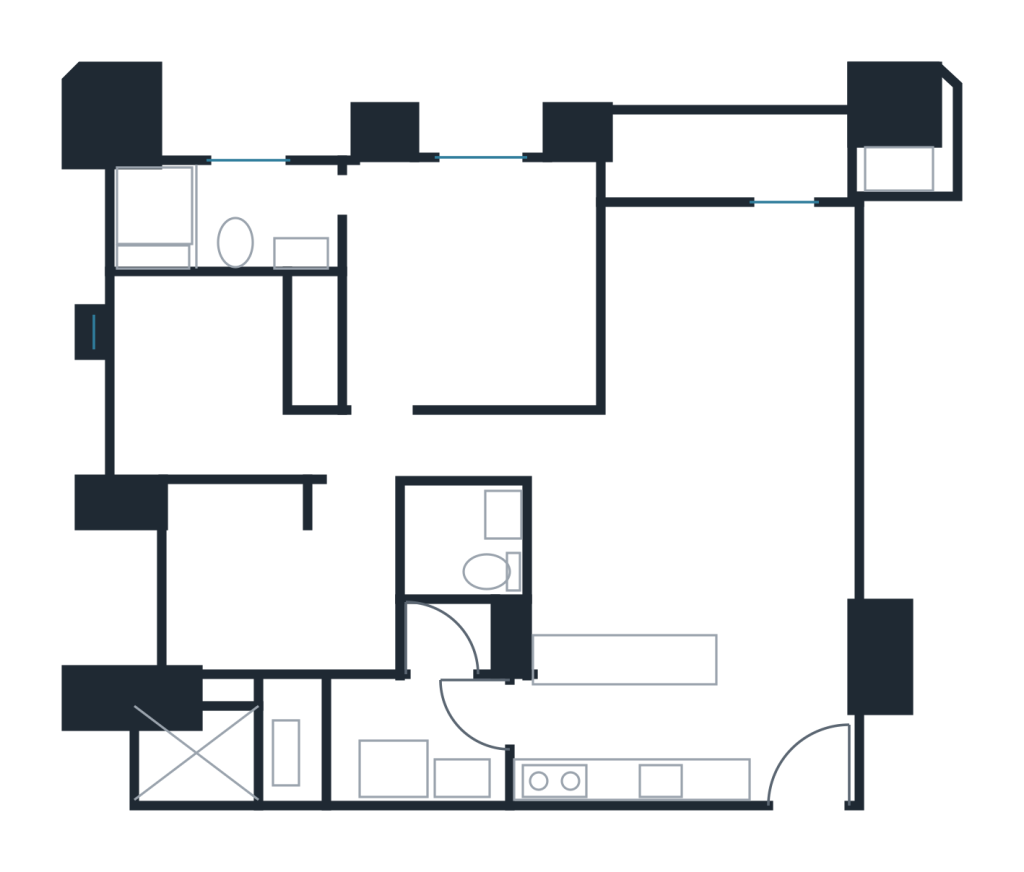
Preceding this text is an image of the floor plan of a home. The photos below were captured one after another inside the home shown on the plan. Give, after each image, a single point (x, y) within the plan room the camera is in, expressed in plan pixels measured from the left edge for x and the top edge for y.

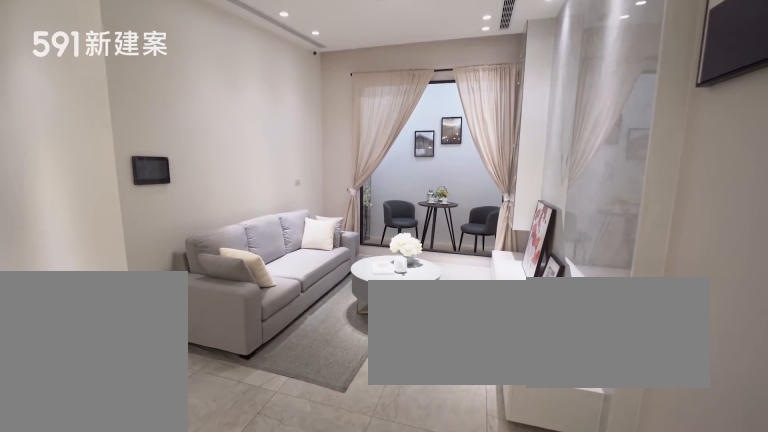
(714, 308)
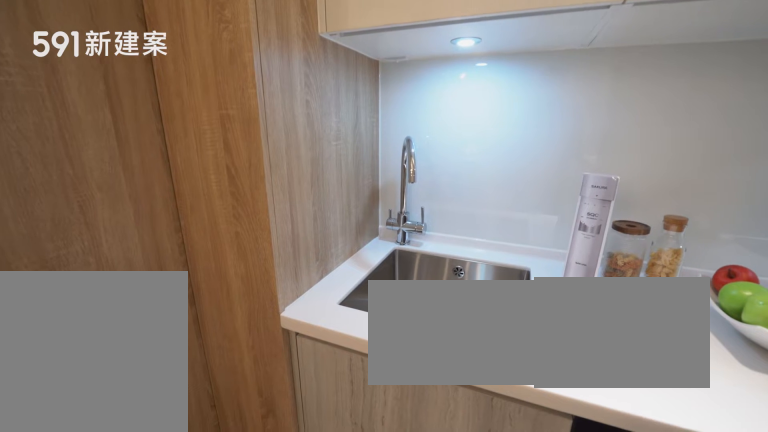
(604, 744)
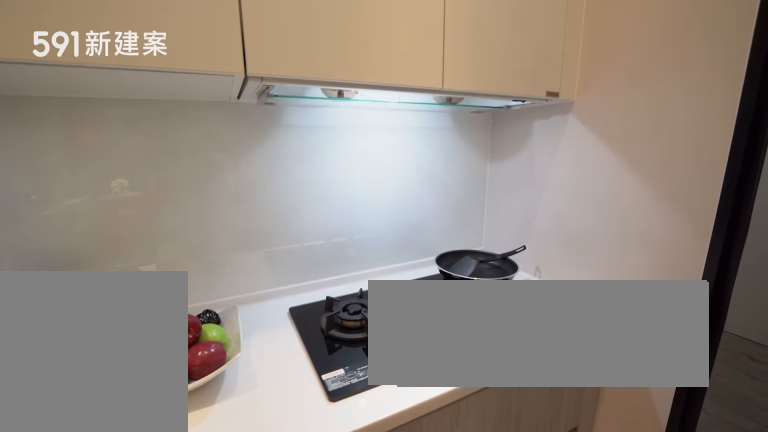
(604, 744)
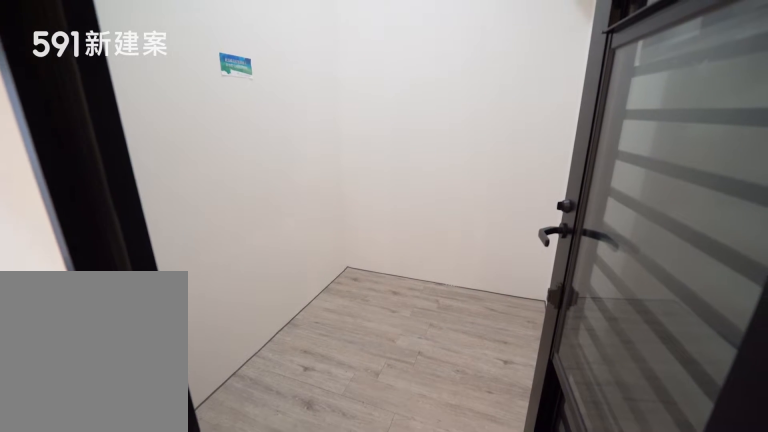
(411, 741)
